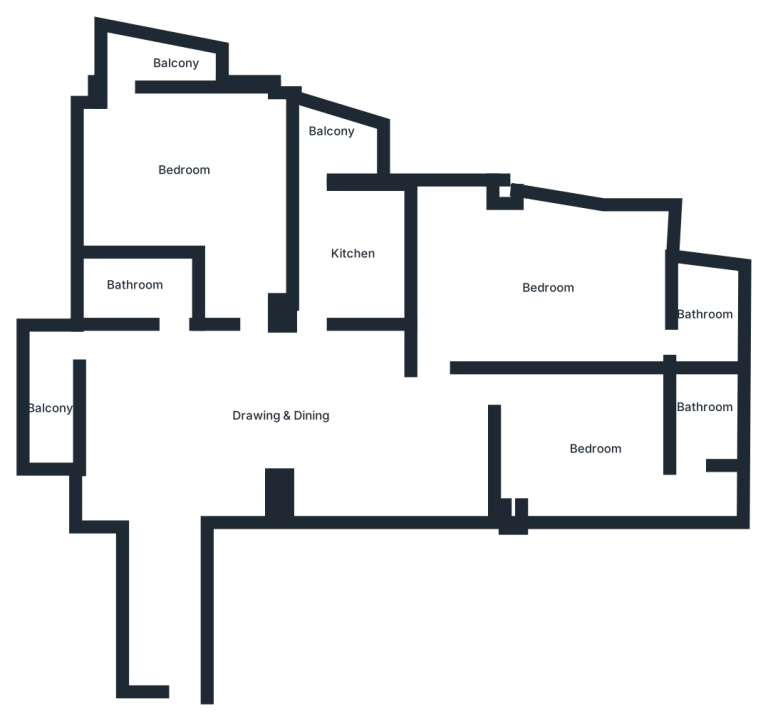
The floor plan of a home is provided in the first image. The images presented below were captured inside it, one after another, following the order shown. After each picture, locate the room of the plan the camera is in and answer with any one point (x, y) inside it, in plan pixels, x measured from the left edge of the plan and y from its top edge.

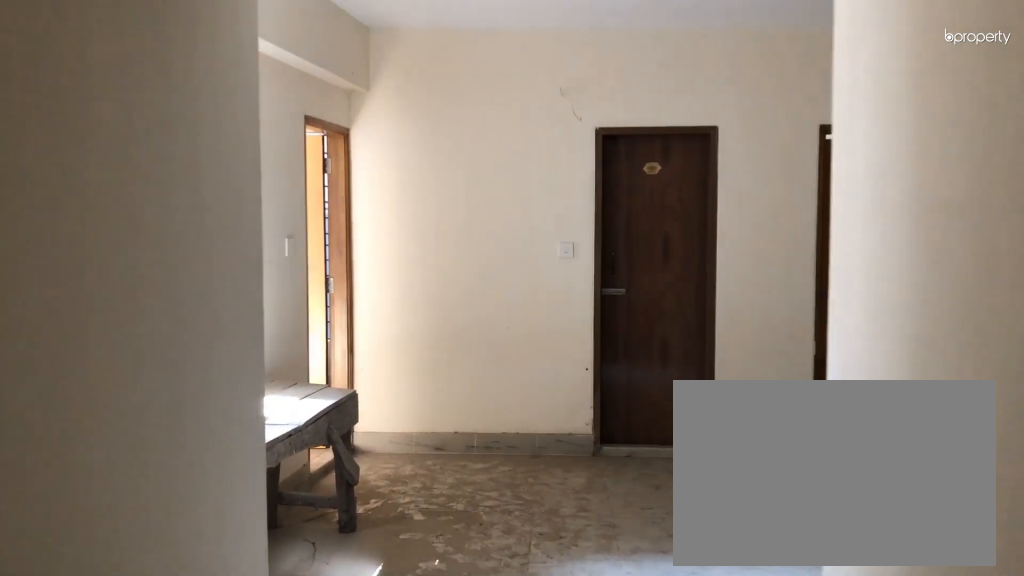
(174, 584)
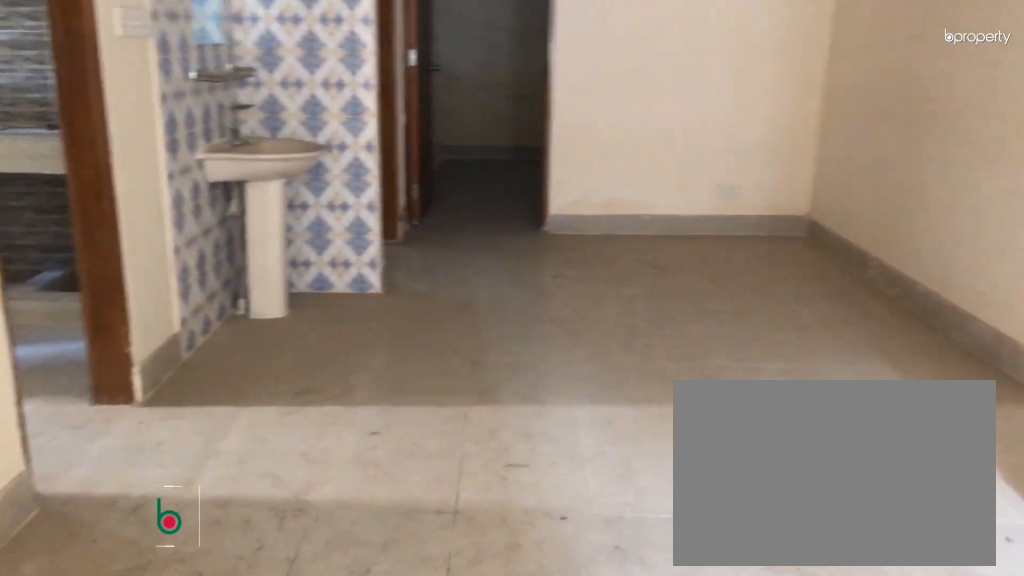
(282, 405)
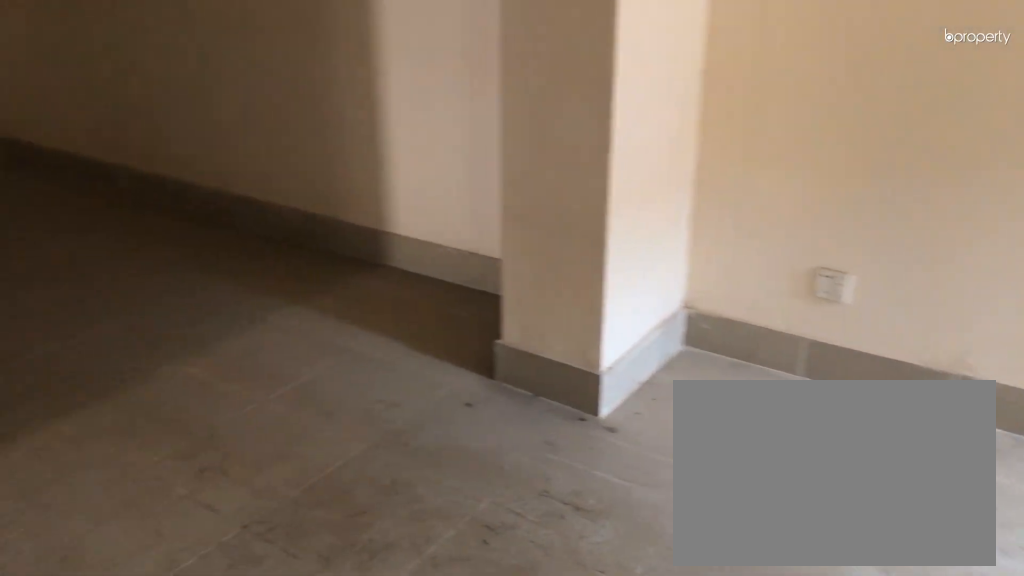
(283, 405)
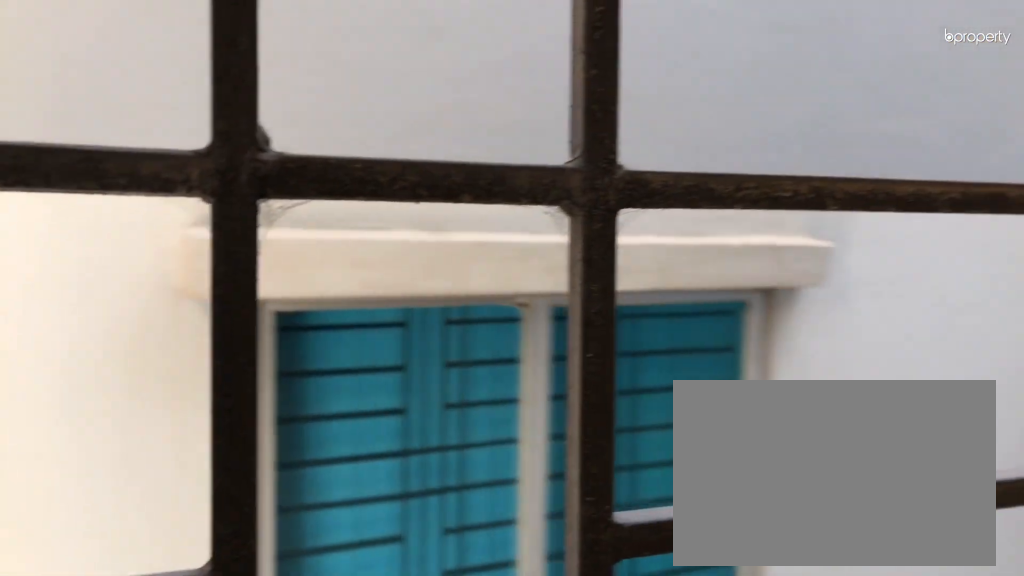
(51, 402)
